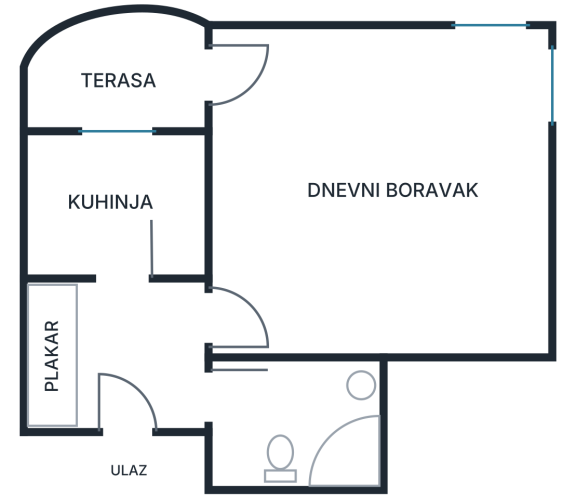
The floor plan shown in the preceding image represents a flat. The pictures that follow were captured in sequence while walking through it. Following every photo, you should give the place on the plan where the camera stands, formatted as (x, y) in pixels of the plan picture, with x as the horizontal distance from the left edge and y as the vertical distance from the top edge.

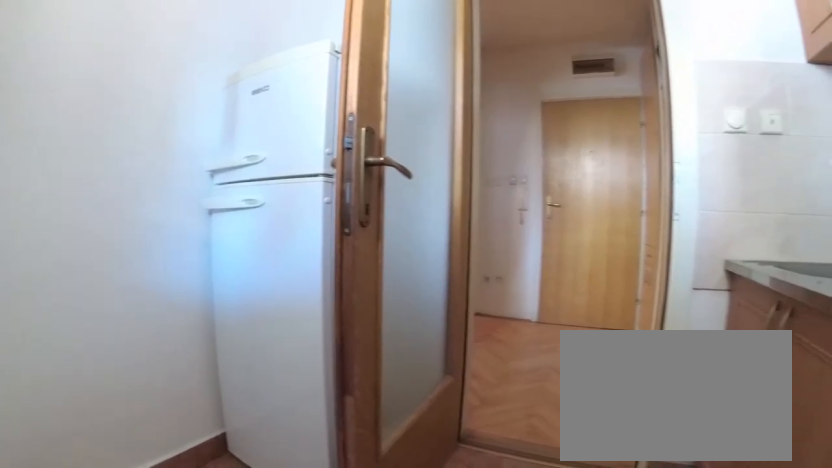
(123, 167)
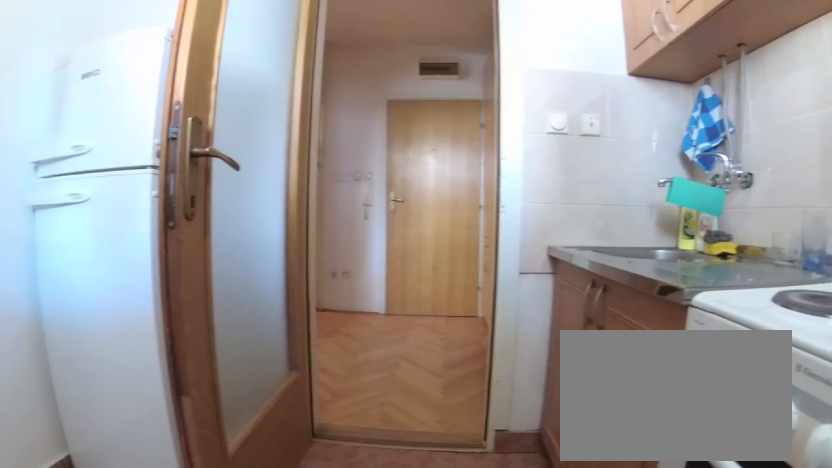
(125, 166)
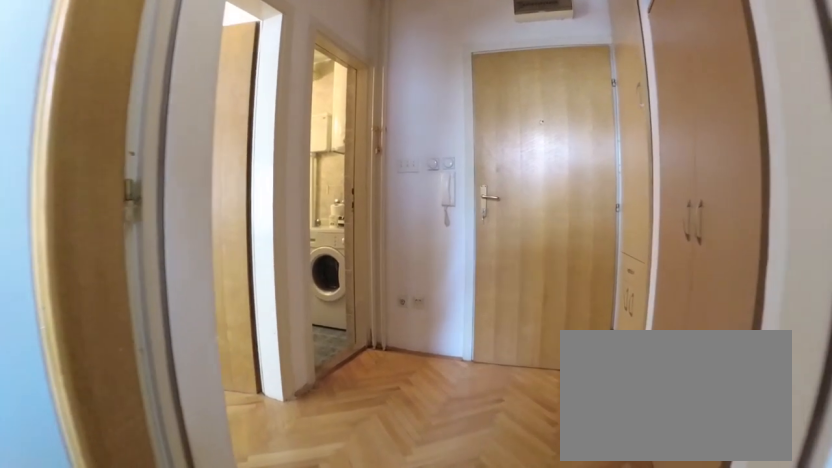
(129, 233)
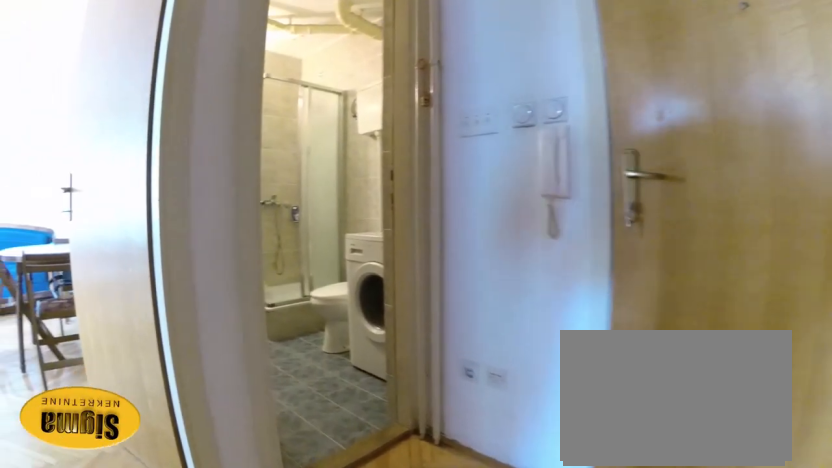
(130, 307)
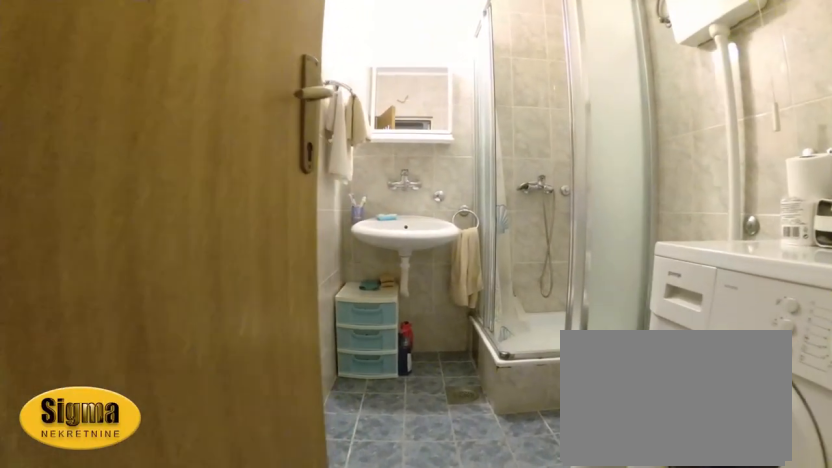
(186, 390)
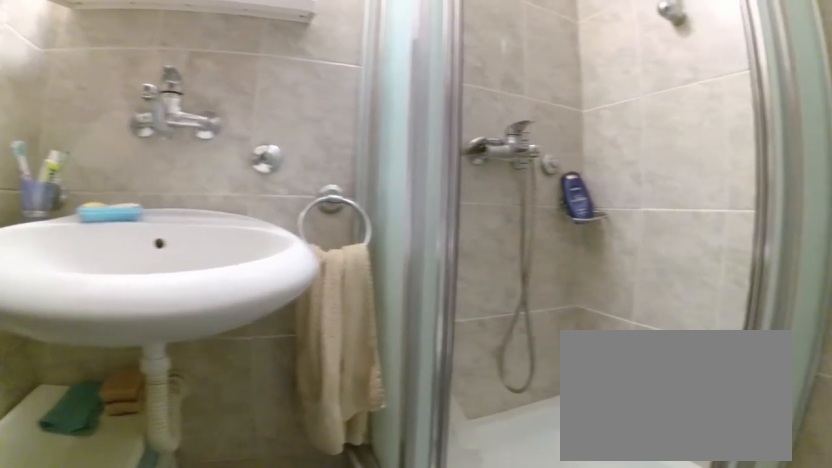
(326, 381)
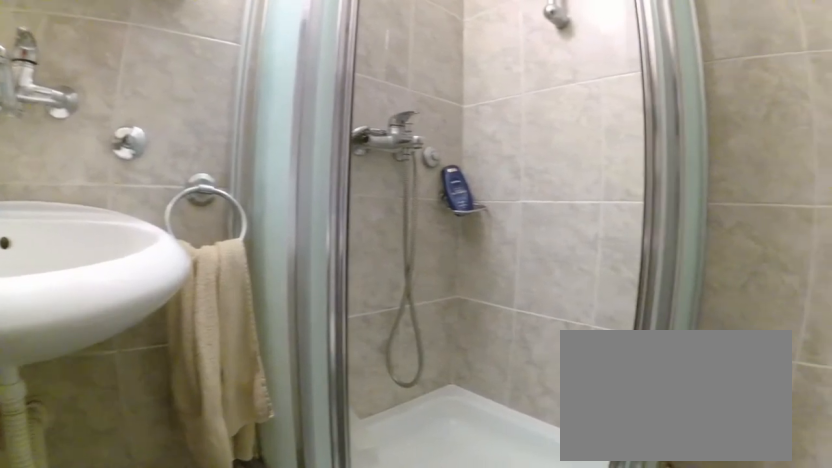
(330, 373)
